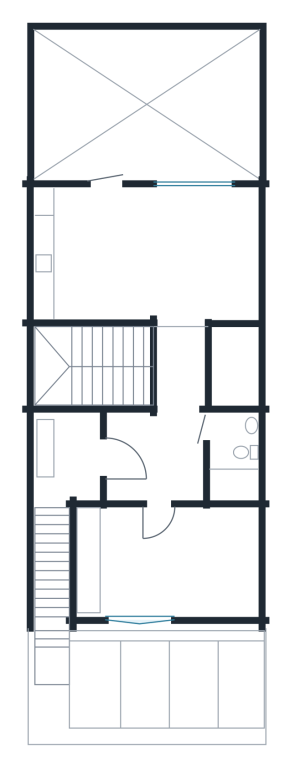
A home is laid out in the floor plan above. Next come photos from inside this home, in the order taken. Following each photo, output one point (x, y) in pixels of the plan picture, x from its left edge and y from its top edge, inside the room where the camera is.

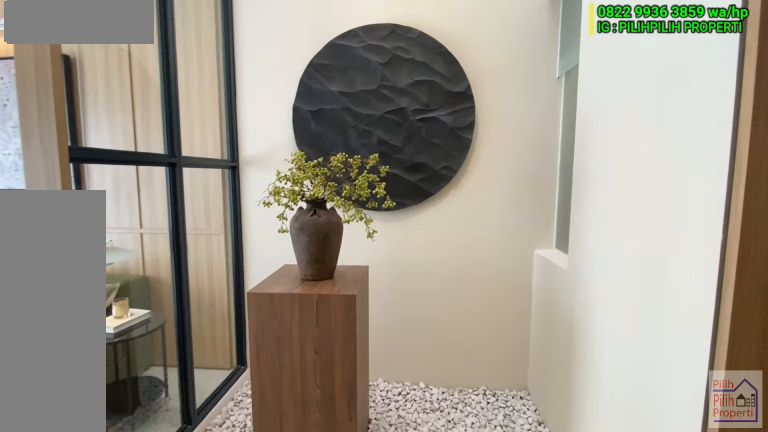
(226, 369)
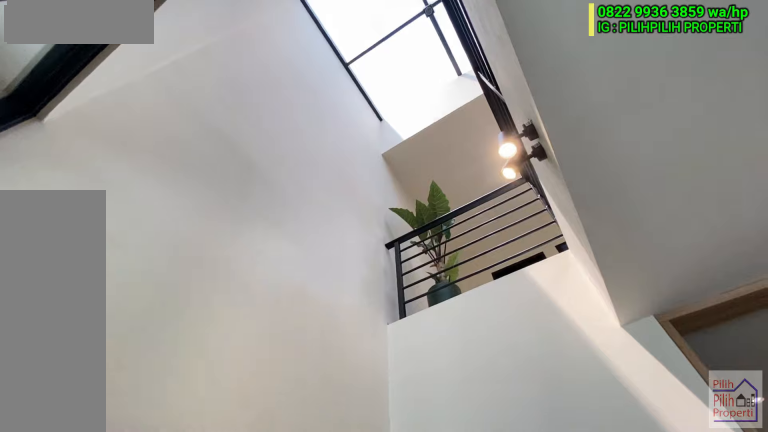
(226, 369)
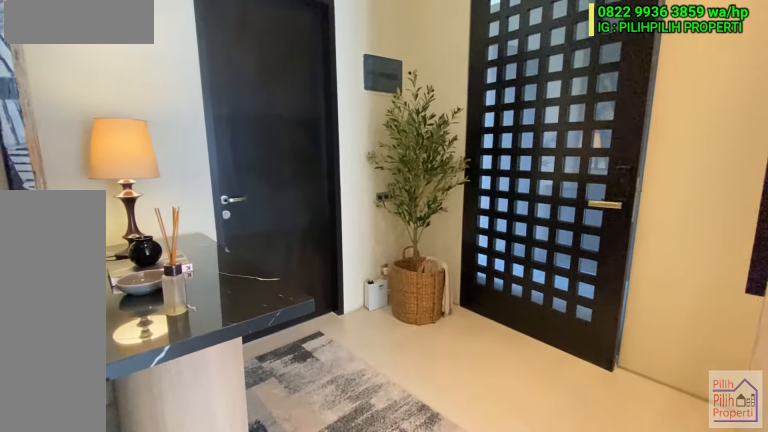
(151, 455)
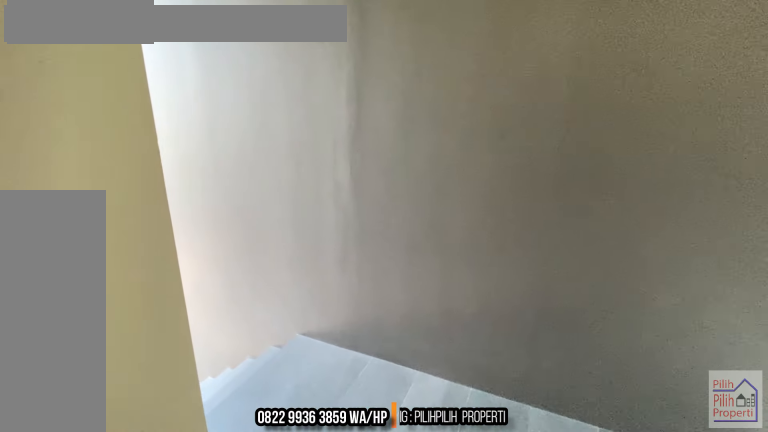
(65, 502)
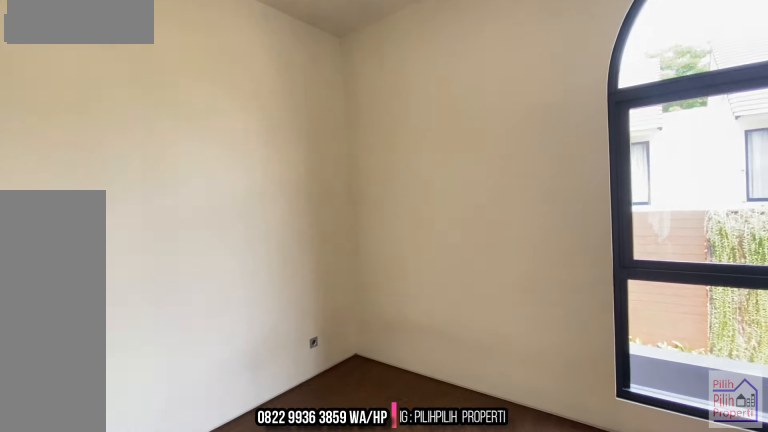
(162, 566)
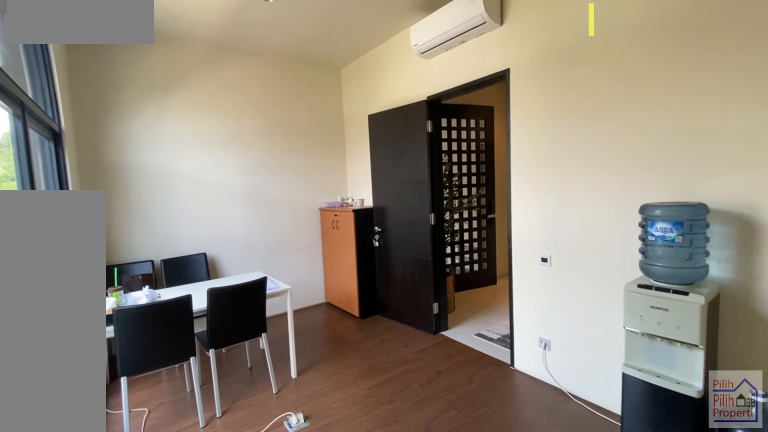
(162, 566)
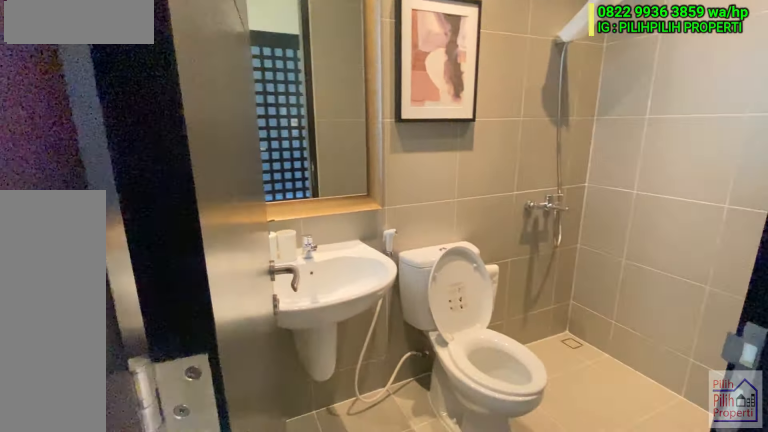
(231, 456)
